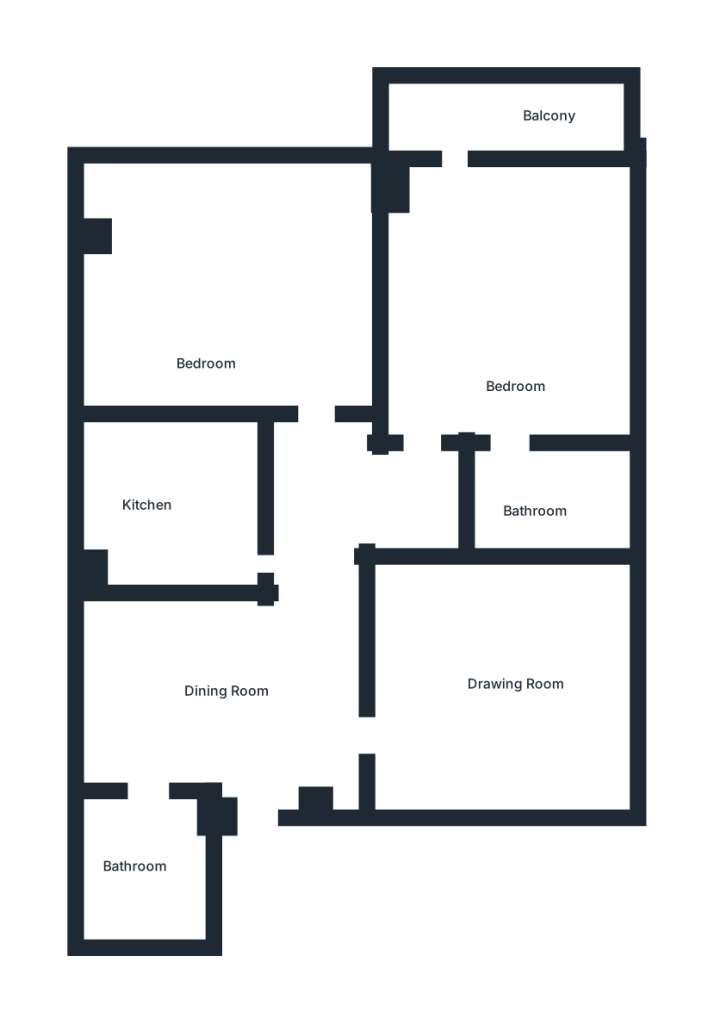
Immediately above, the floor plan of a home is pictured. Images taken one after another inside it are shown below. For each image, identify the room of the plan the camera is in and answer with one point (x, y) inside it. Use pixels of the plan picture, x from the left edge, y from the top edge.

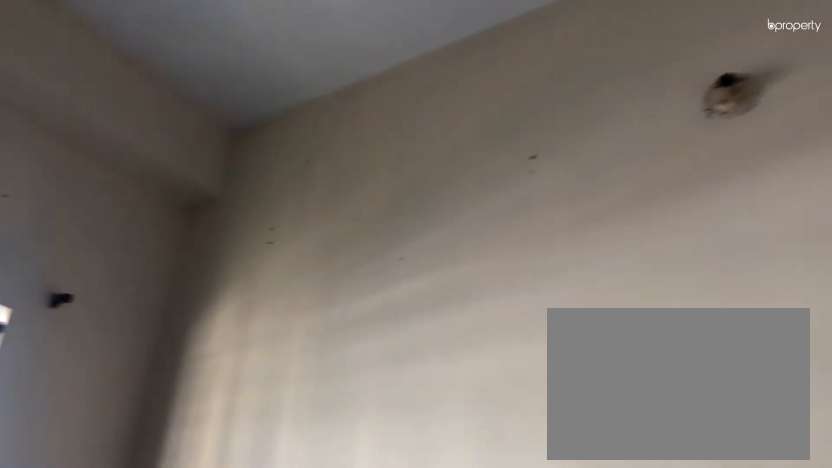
(229, 683)
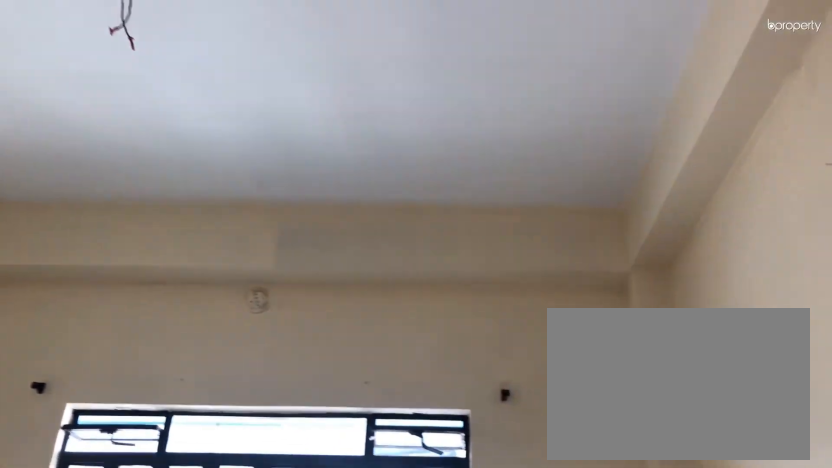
(501, 670)
